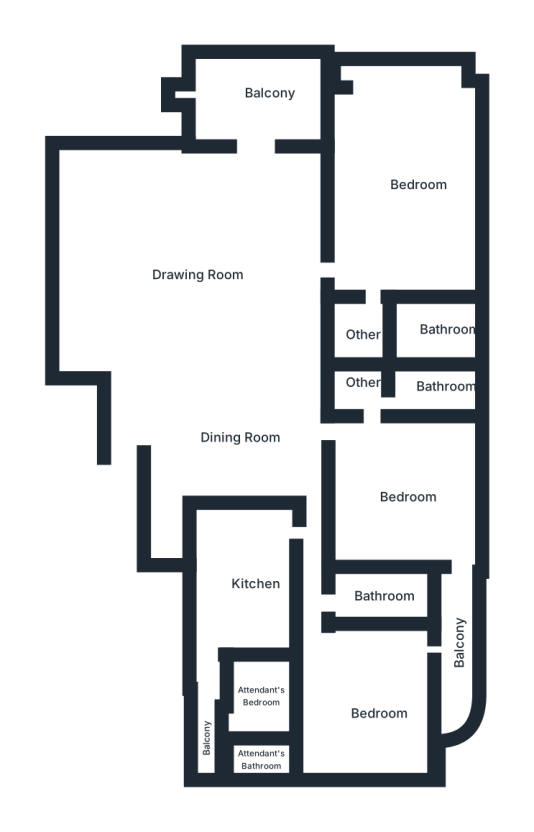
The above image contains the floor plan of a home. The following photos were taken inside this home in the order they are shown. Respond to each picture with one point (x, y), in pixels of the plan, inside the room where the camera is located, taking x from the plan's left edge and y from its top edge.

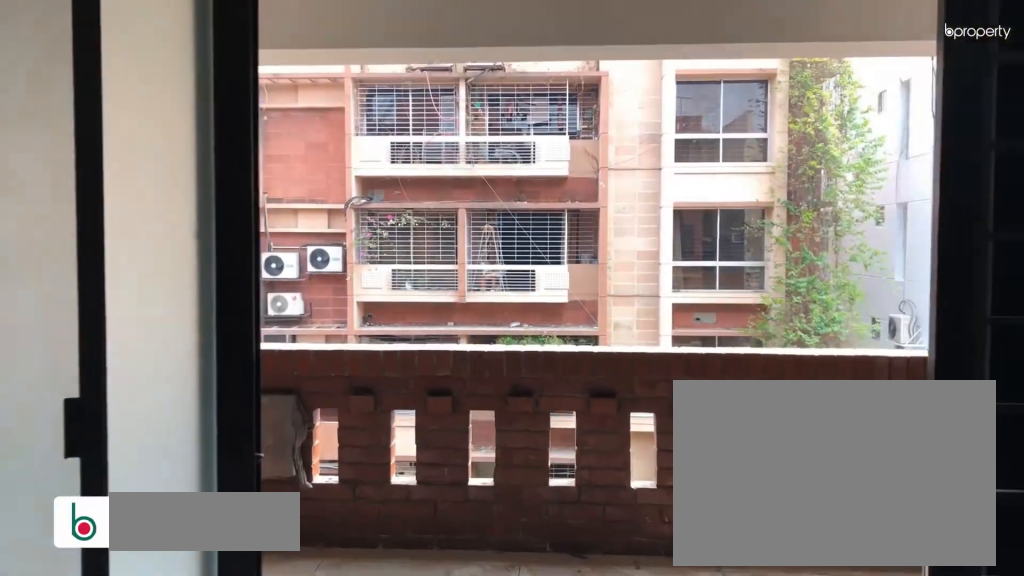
(241, 88)
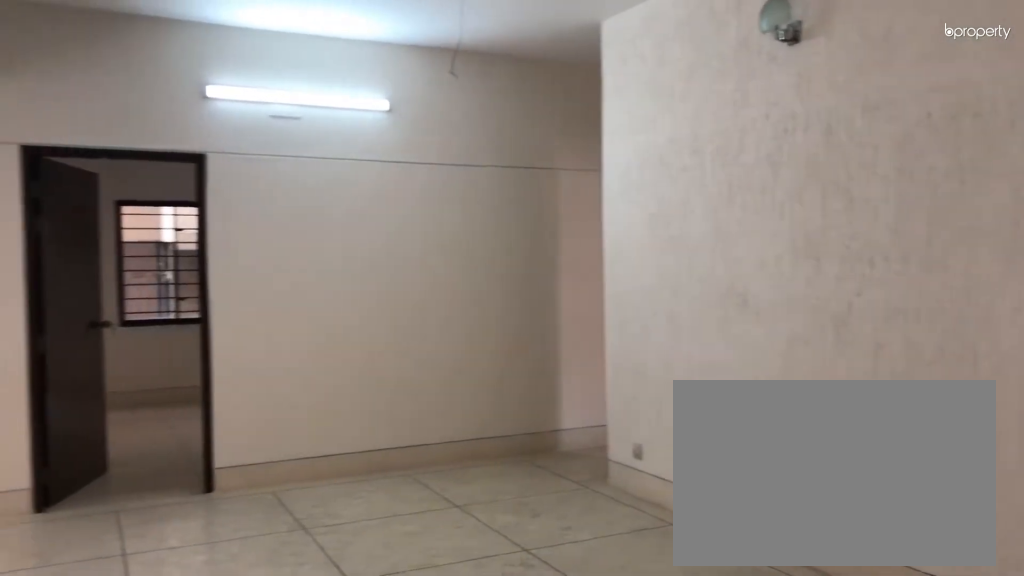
(227, 452)
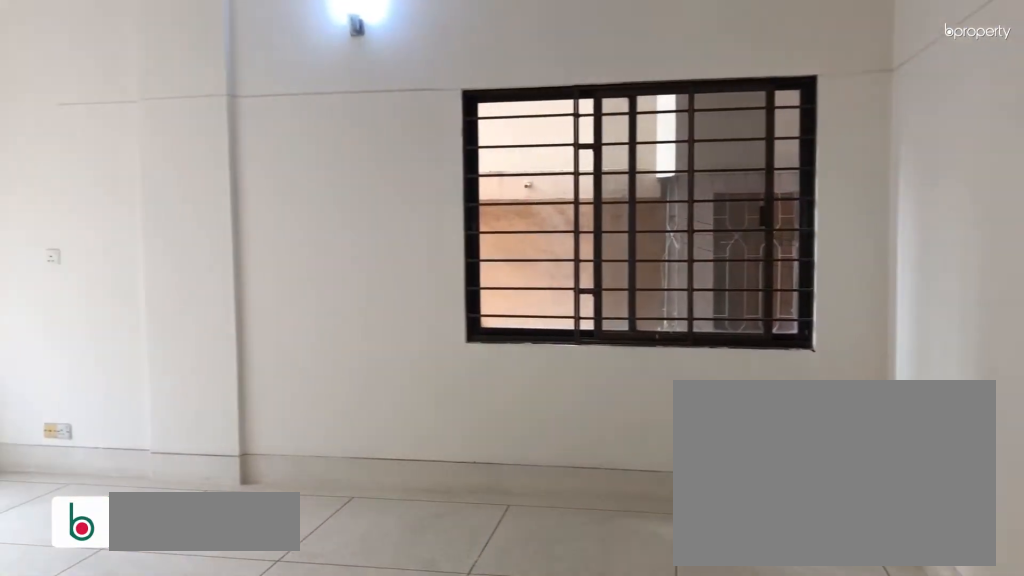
(401, 168)
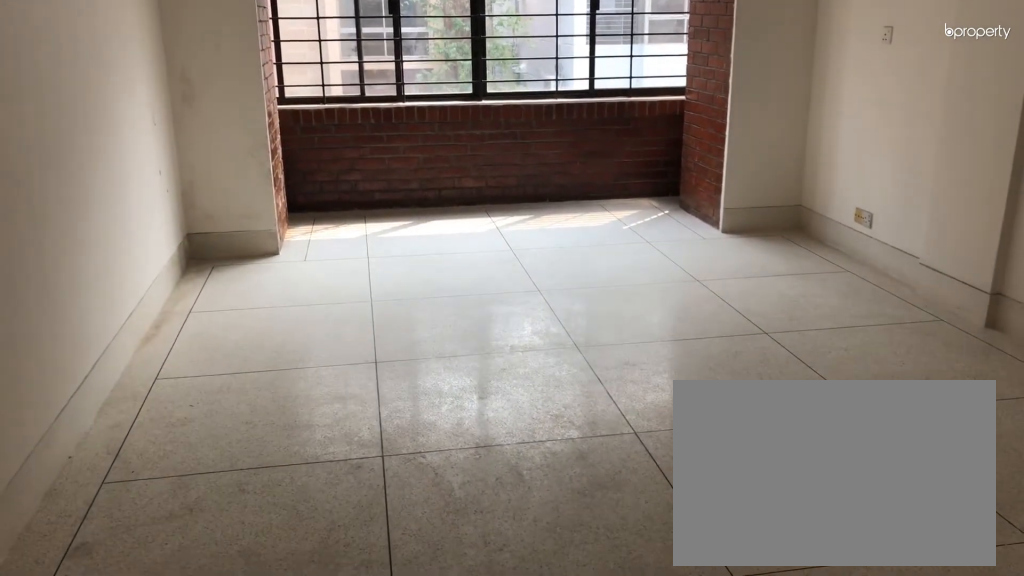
(401, 168)
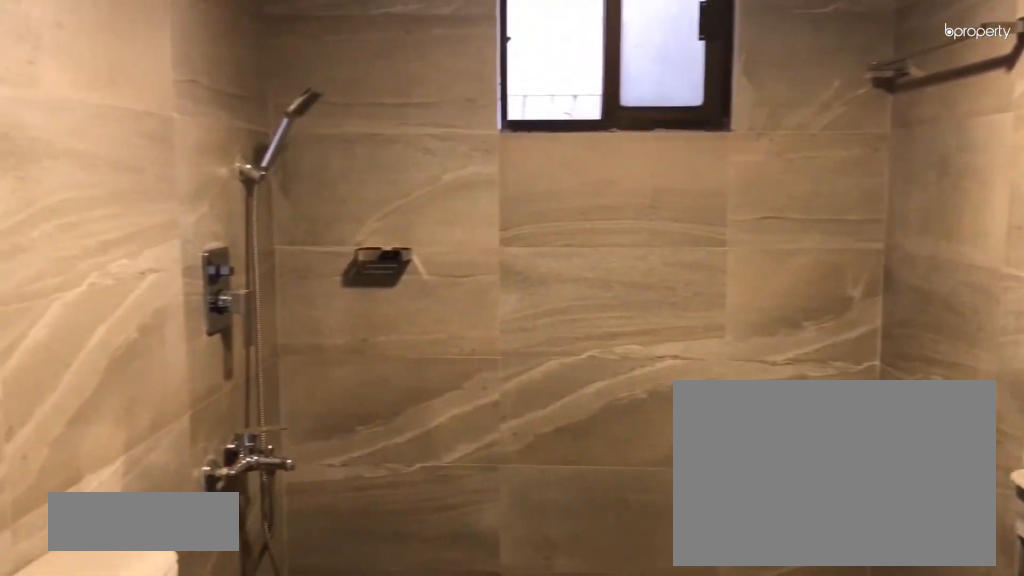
(407, 330)
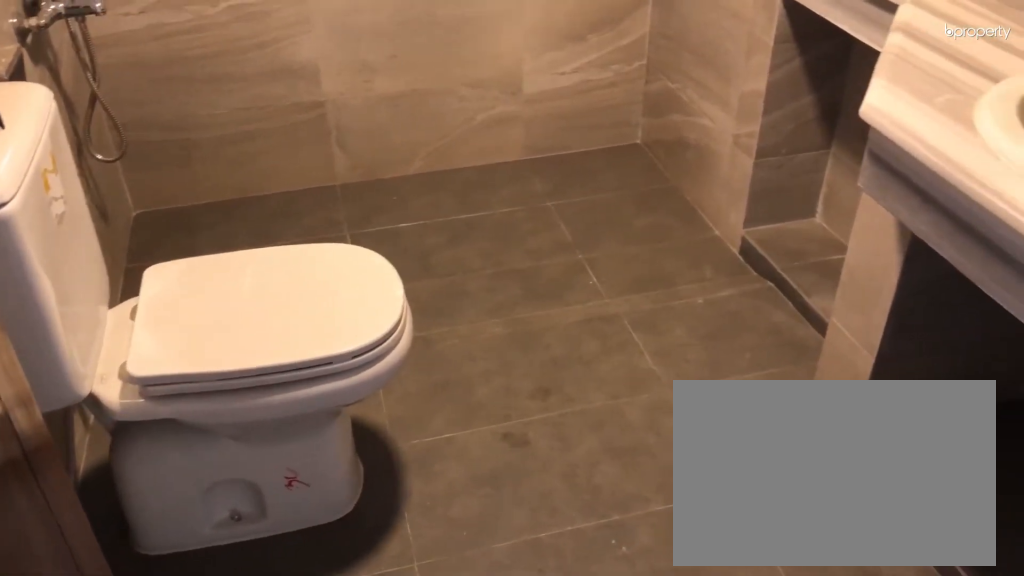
(407, 330)
